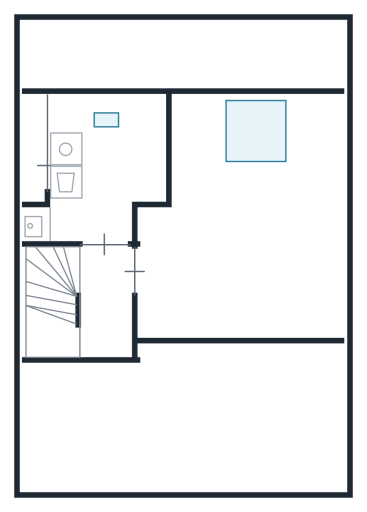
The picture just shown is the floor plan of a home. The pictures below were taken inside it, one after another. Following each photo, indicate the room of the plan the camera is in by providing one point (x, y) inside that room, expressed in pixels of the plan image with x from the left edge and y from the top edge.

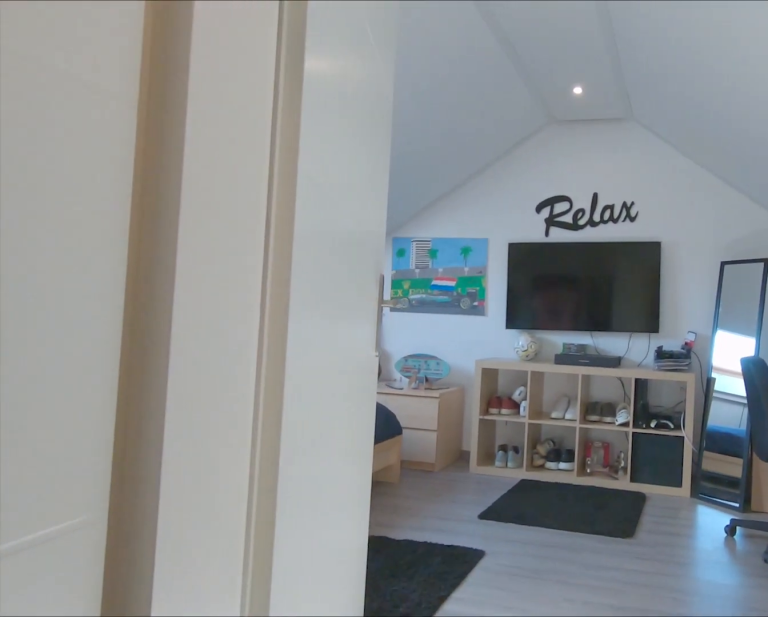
(105, 301)
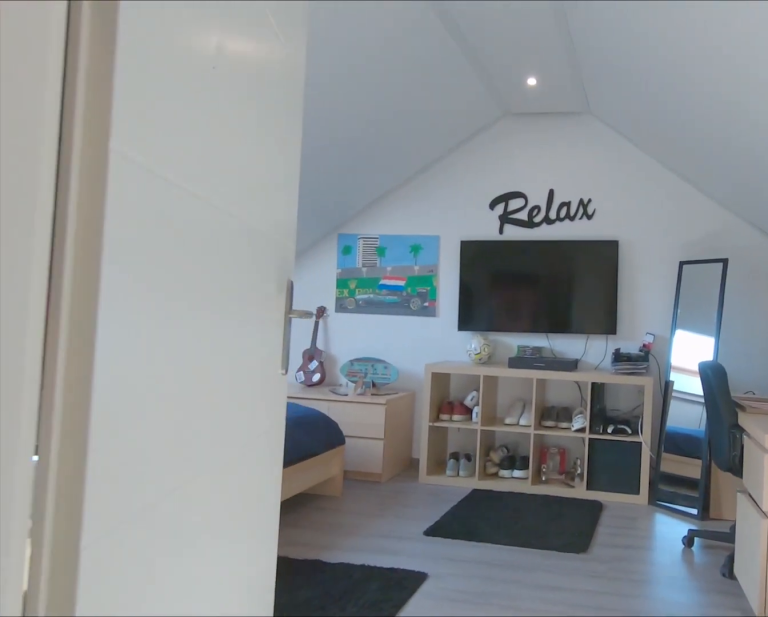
(105, 301)
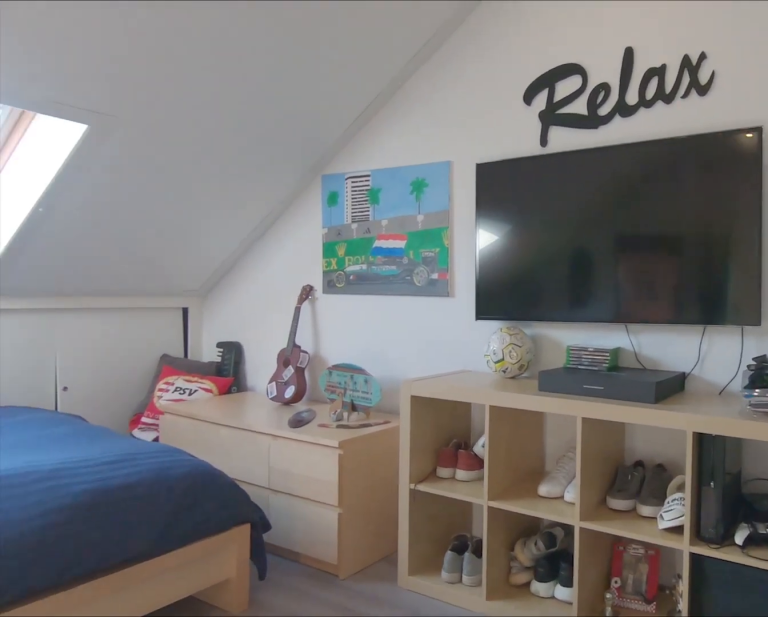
(246, 237)
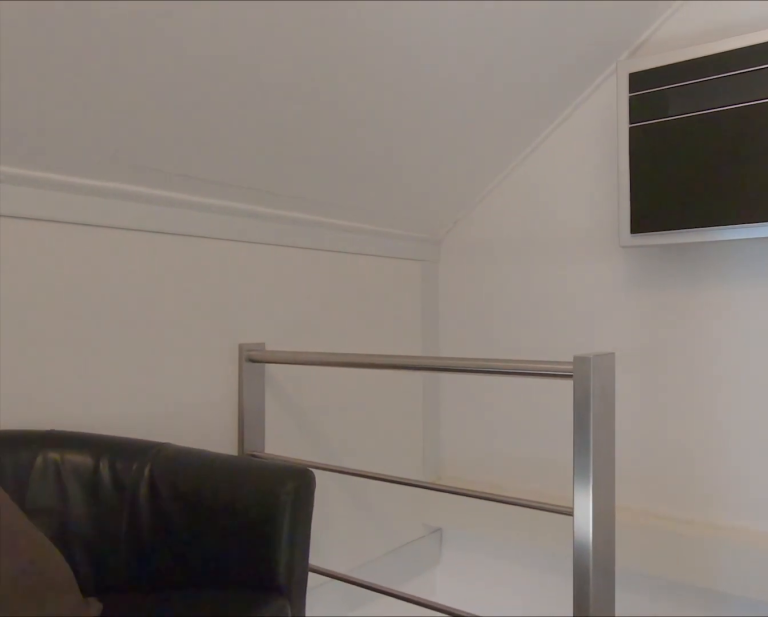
(105, 300)
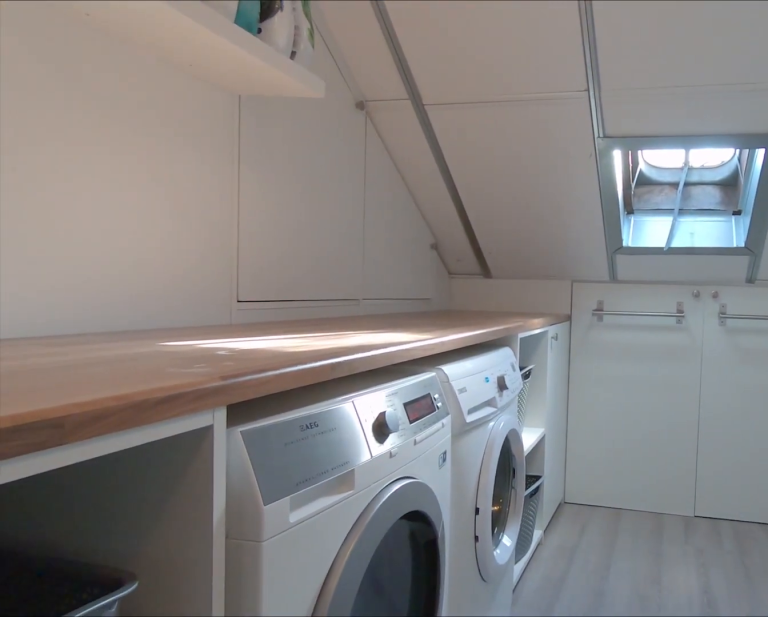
(115, 178)
